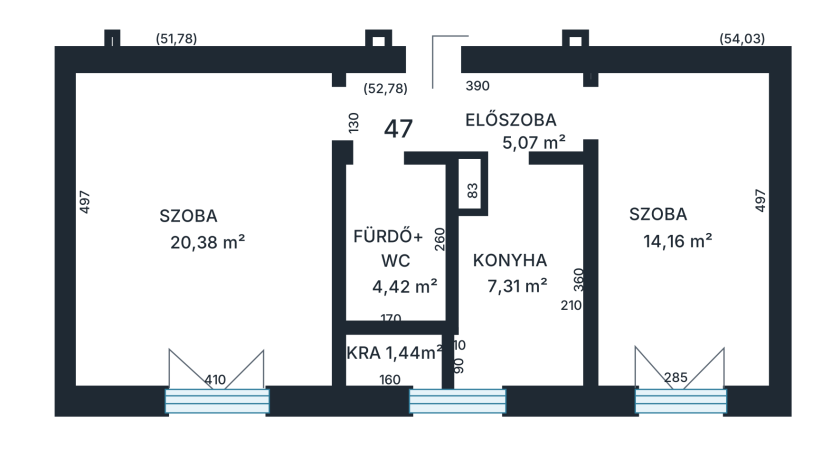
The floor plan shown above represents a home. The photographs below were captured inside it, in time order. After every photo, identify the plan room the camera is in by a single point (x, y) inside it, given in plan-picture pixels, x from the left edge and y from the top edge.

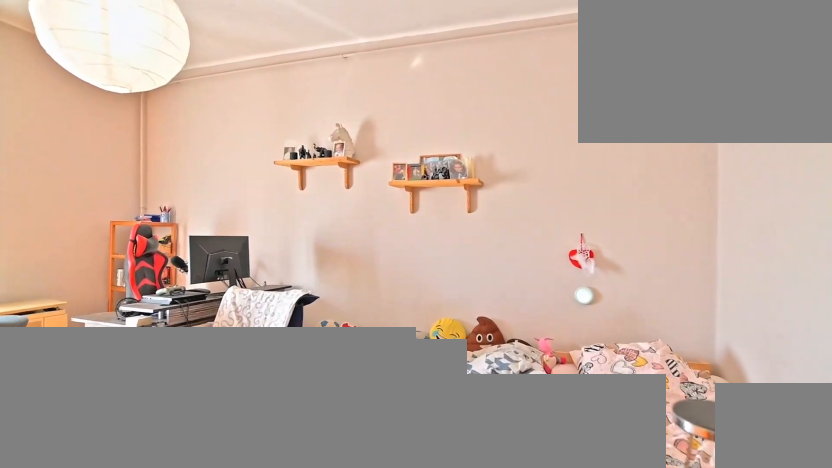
(209, 279)
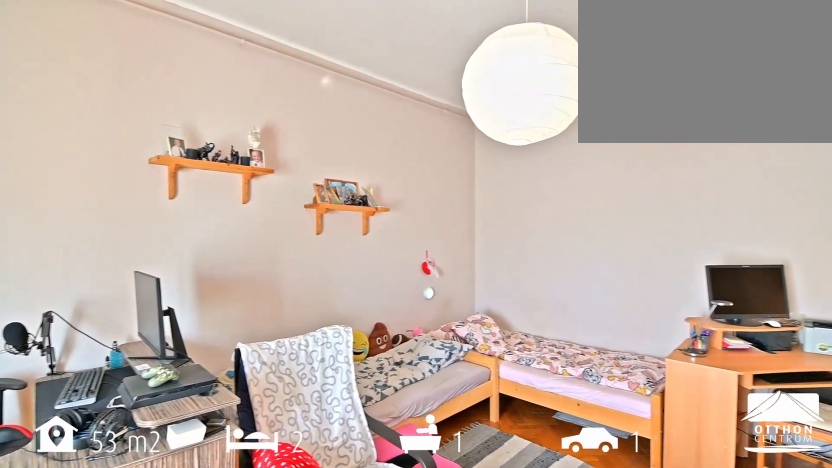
(209, 279)
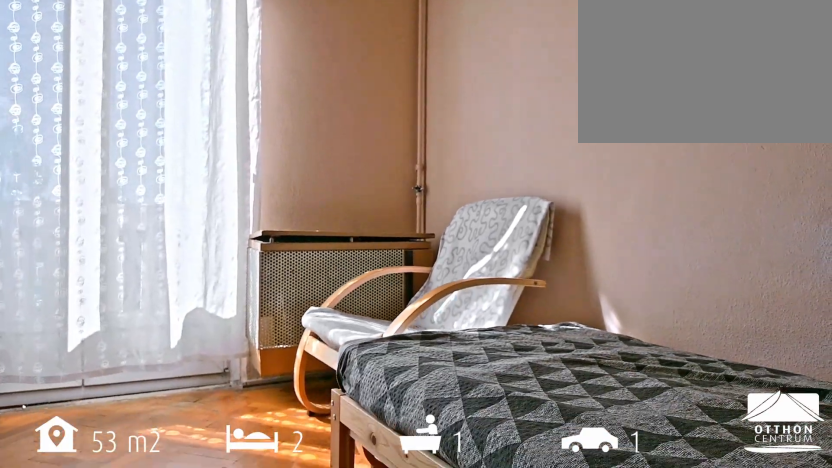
(685, 267)
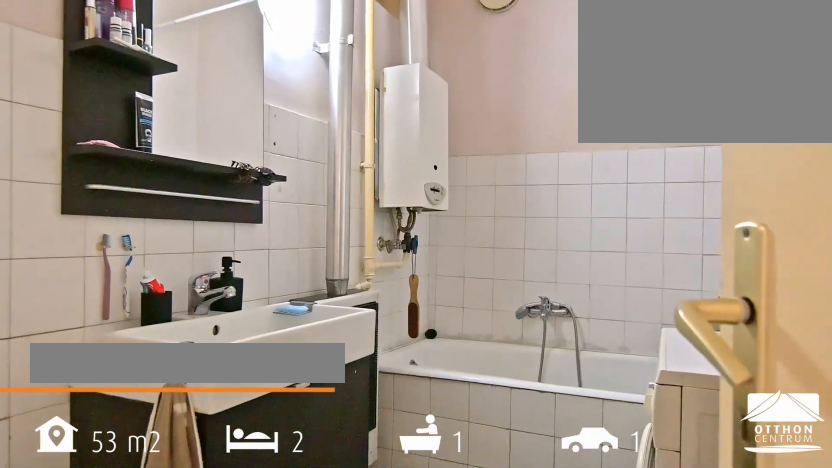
(400, 206)
